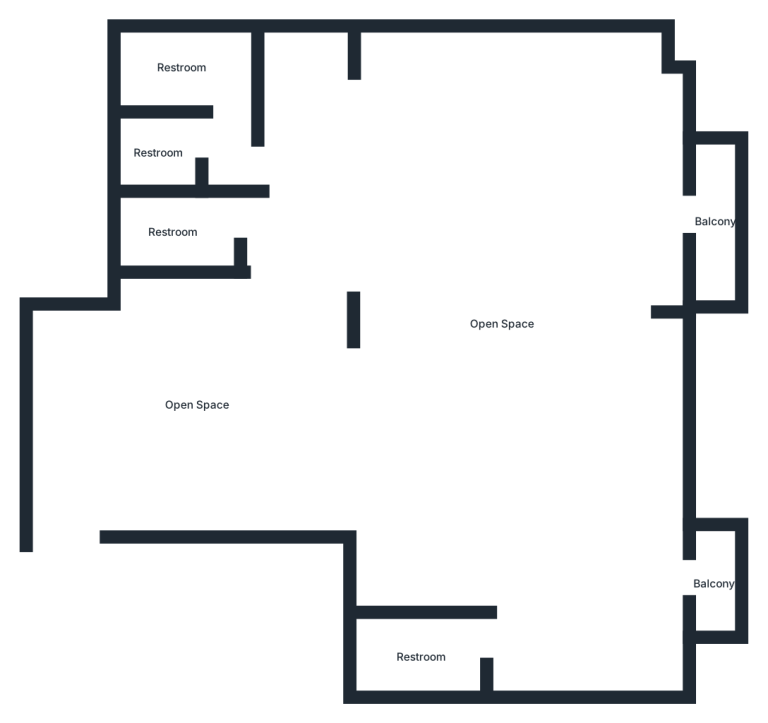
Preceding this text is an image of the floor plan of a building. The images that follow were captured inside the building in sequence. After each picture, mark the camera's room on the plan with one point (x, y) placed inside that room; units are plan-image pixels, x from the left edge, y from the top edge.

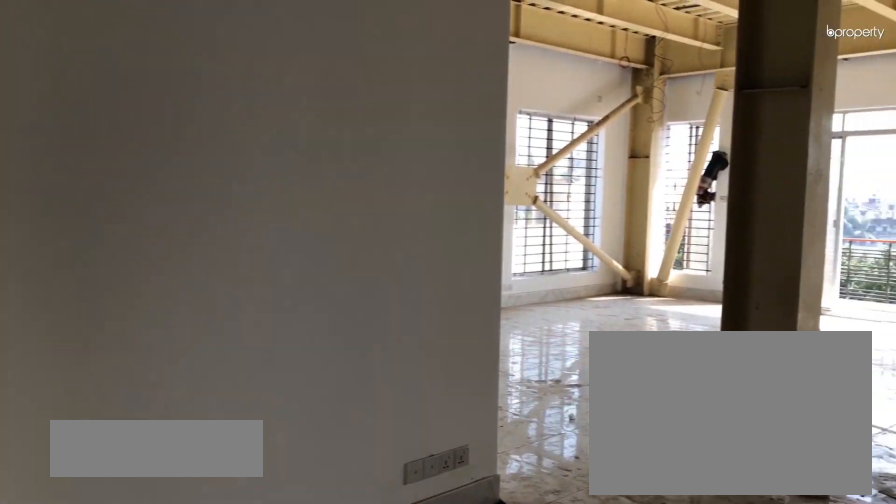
(200, 407)
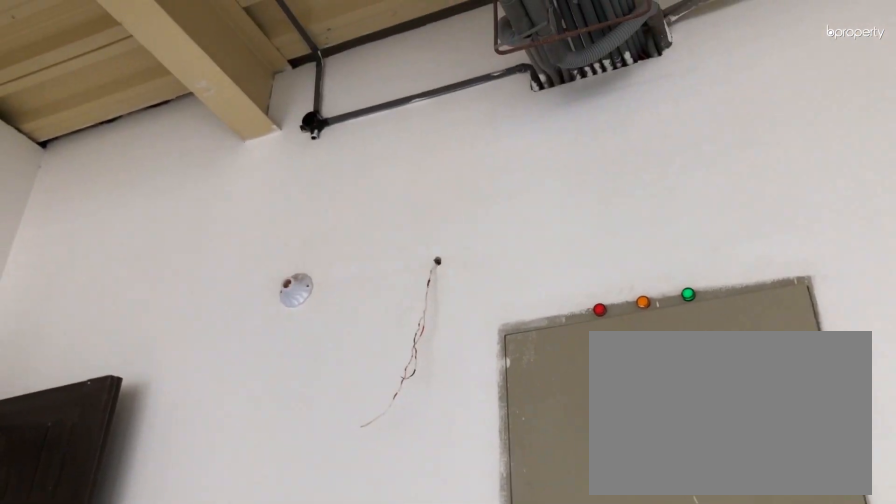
(200, 407)
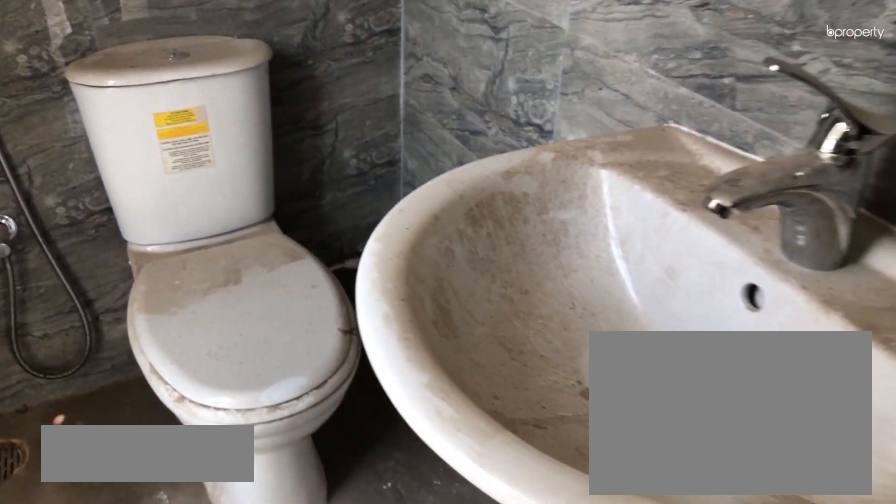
(413, 657)
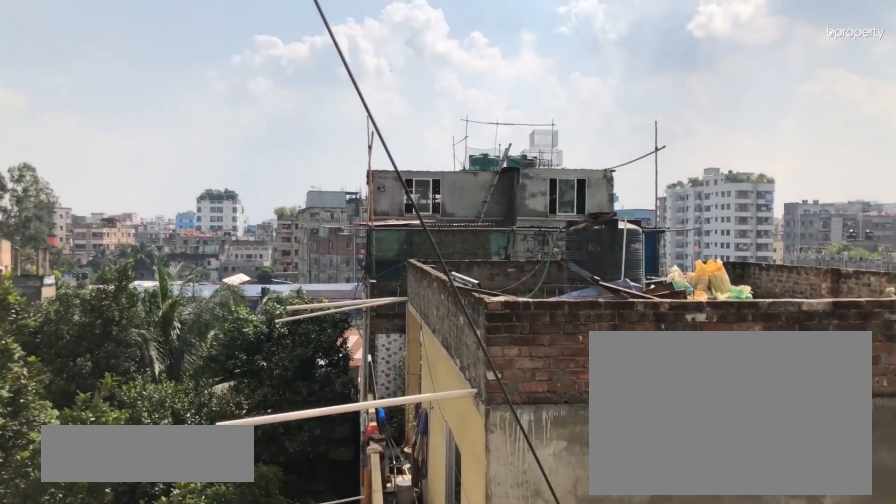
(716, 587)
